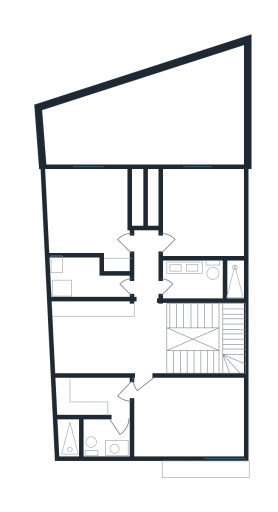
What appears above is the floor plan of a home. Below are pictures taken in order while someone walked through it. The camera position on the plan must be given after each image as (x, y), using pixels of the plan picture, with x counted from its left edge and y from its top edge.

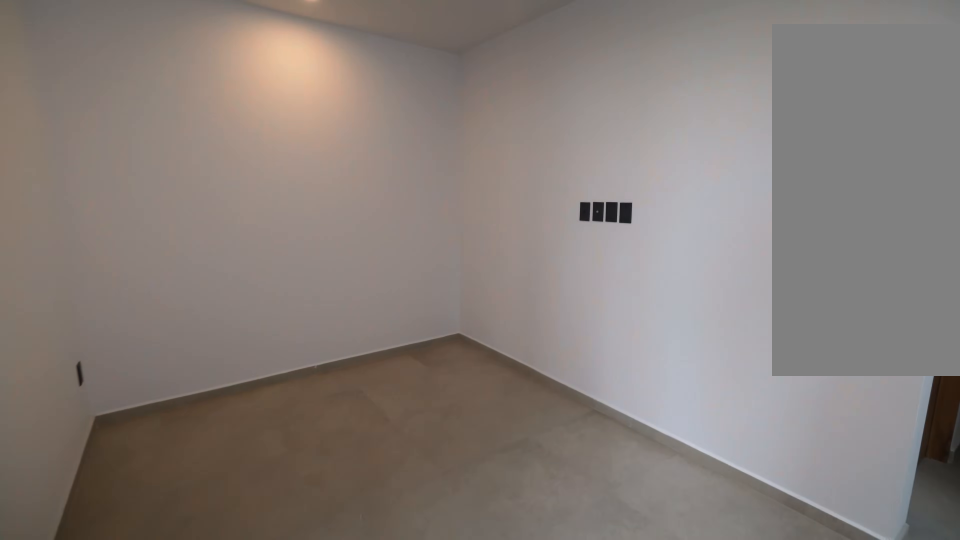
(143, 351)
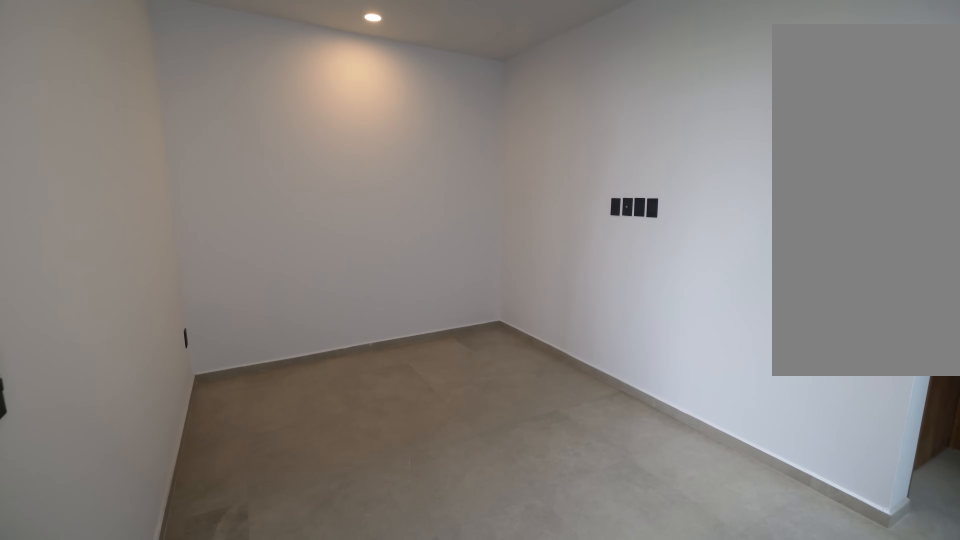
(144, 352)
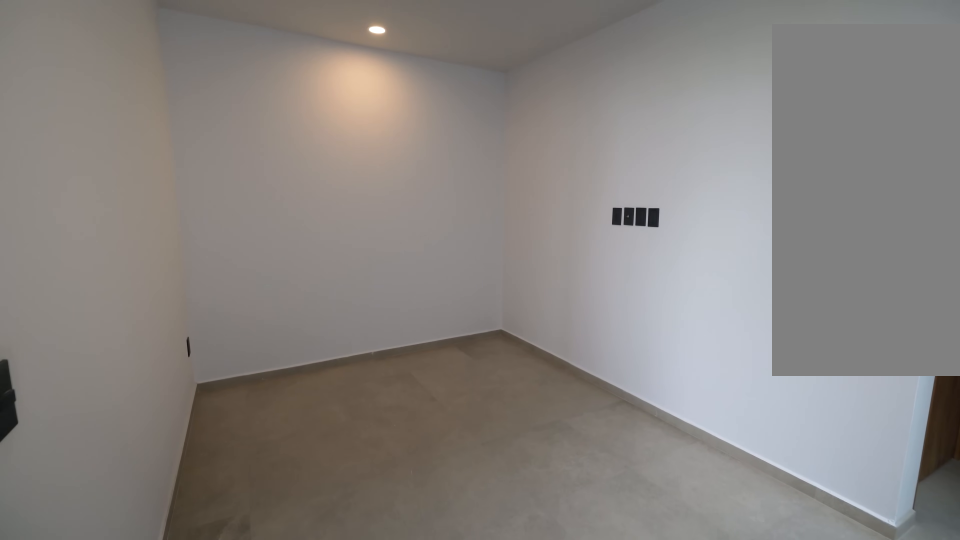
(144, 352)
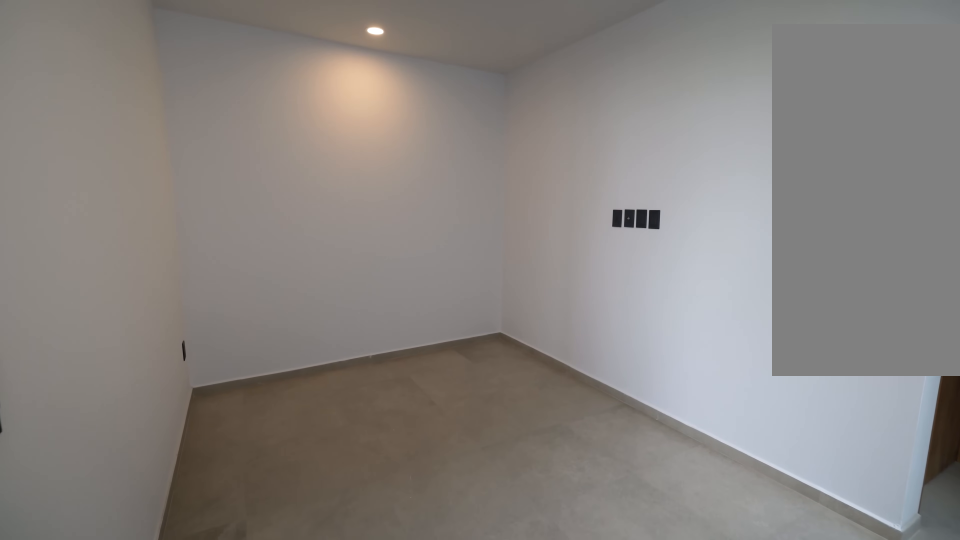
(144, 352)
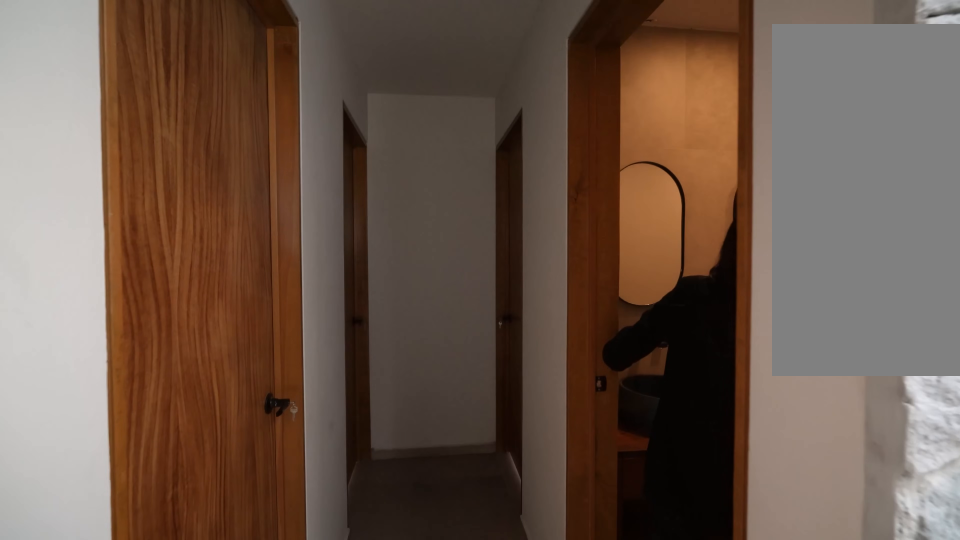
(137, 305)
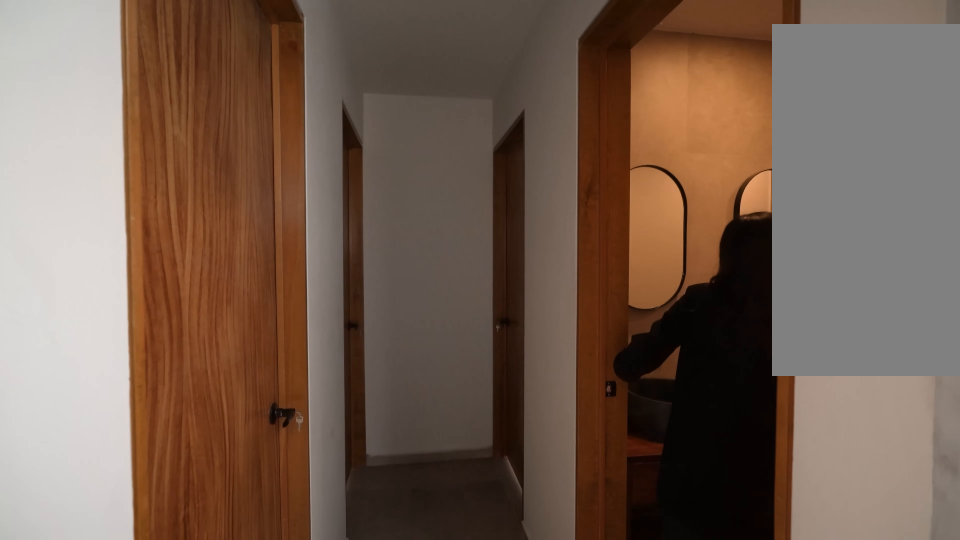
(138, 300)
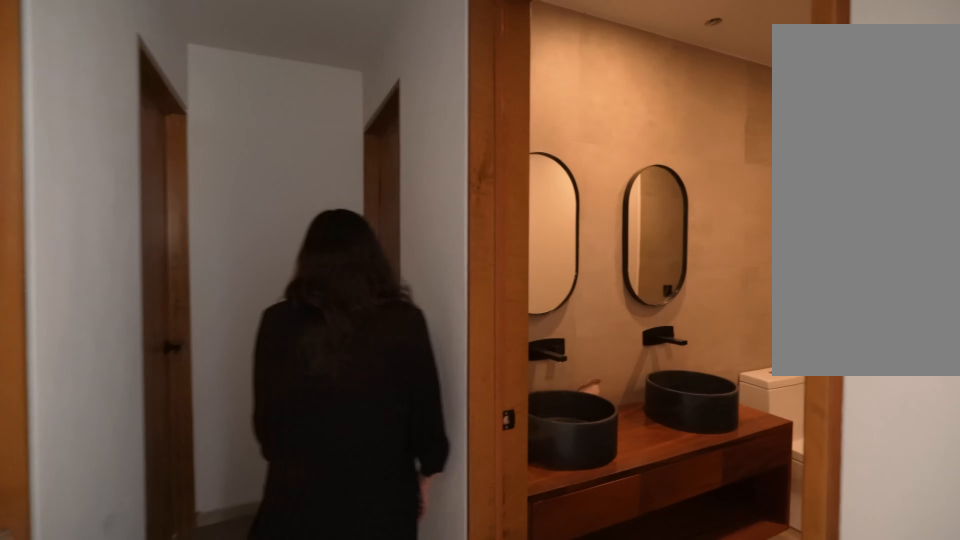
(147, 290)
